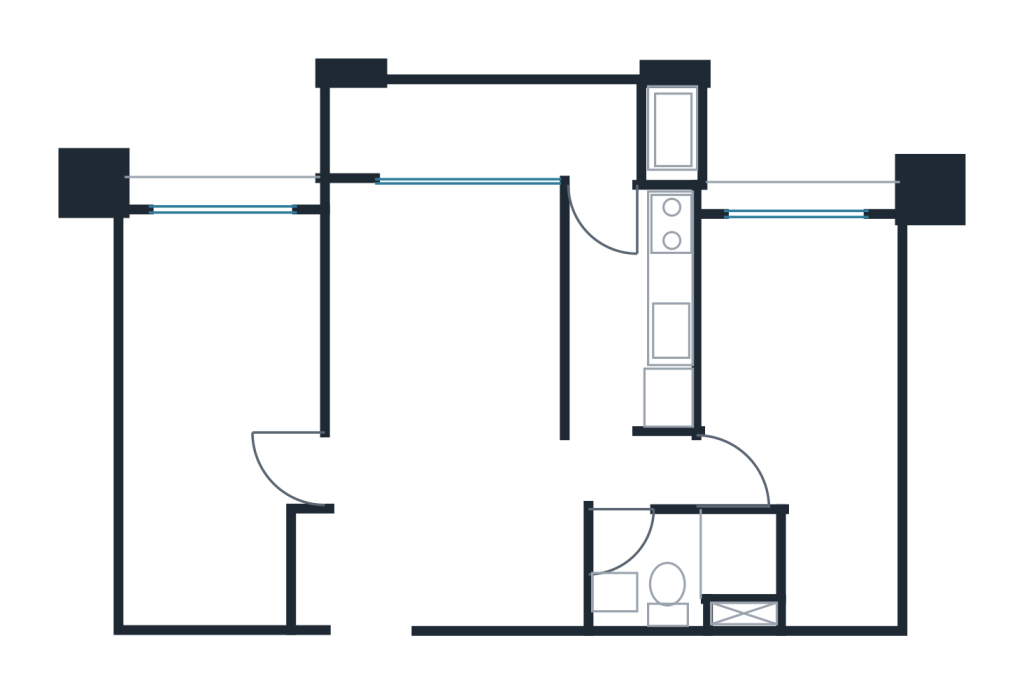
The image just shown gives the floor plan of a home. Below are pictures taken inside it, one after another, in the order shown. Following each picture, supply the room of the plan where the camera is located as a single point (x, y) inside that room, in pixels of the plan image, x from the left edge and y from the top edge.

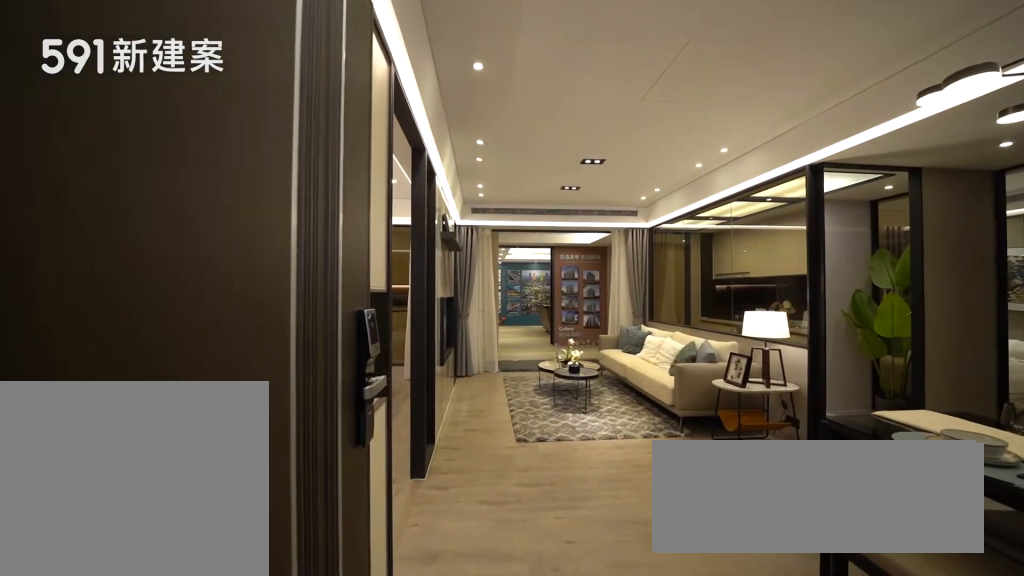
(351, 565)
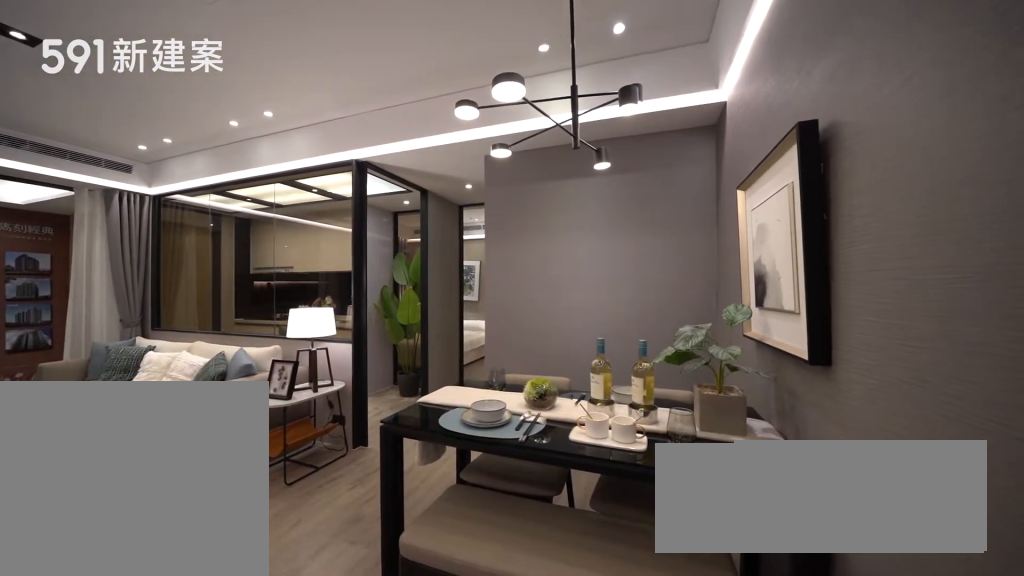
(507, 548)
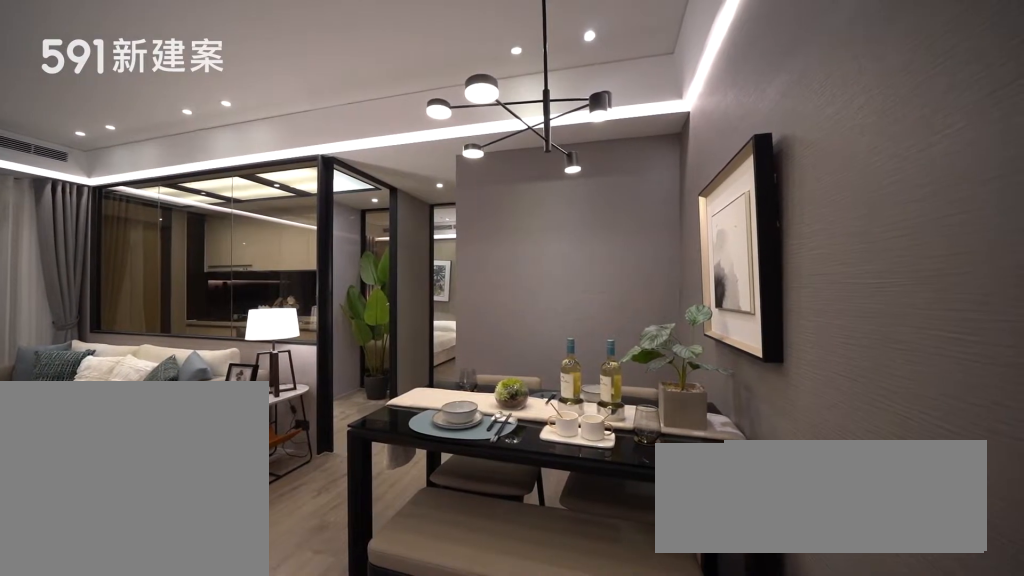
(507, 548)
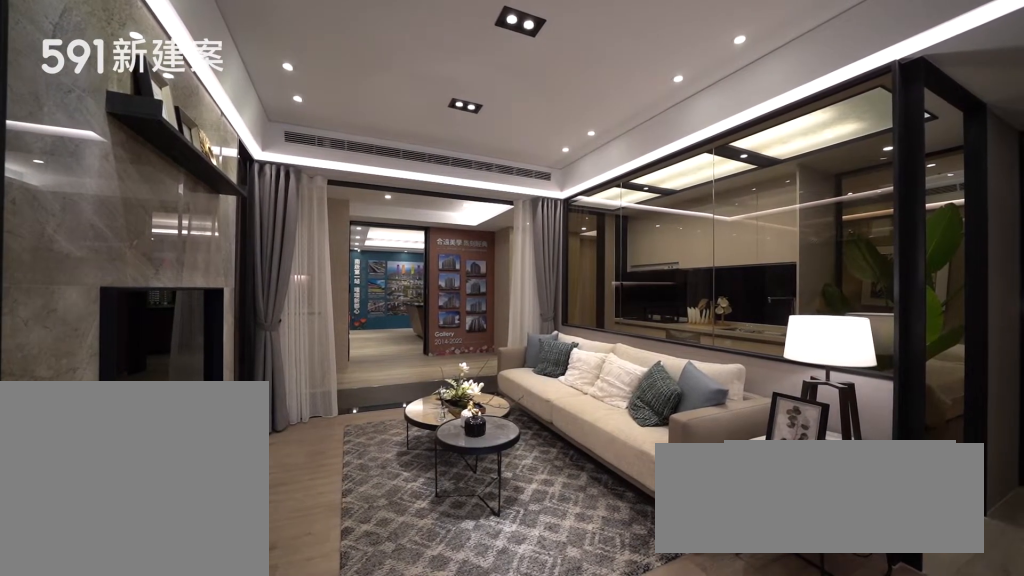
(446, 317)
